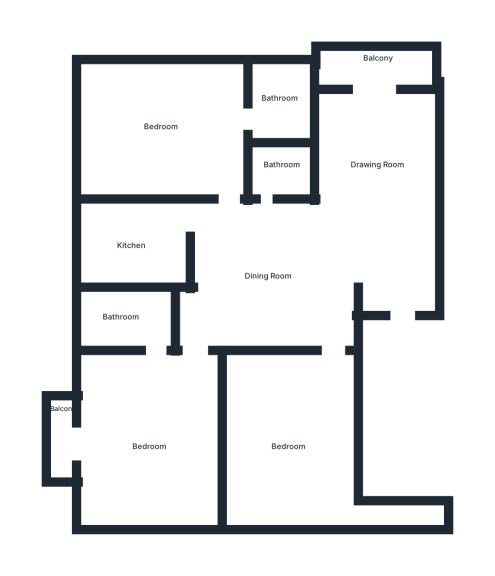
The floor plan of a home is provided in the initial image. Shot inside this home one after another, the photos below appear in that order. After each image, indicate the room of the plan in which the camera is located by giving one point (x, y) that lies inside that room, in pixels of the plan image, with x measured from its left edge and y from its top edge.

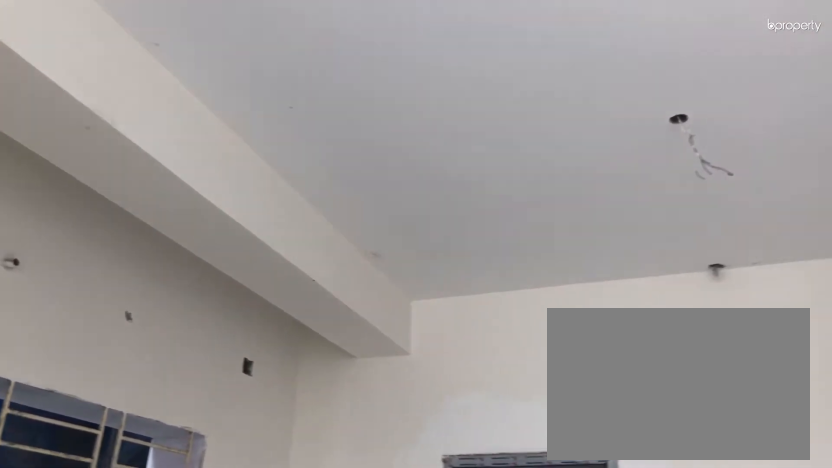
(158, 130)
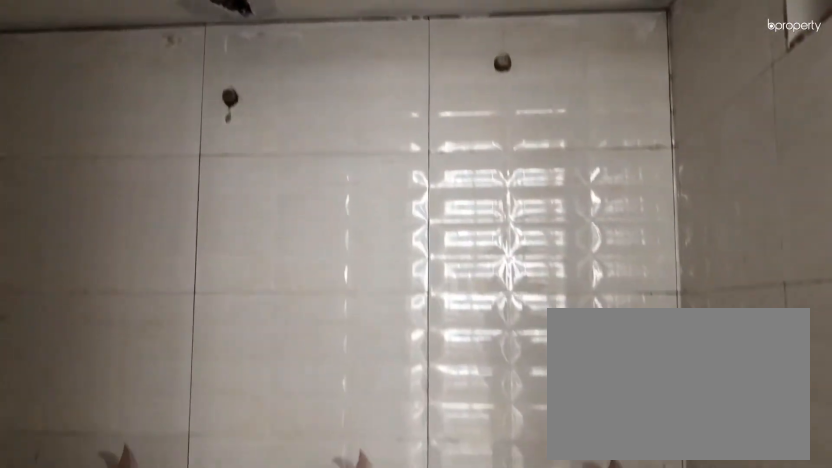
(278, 104)
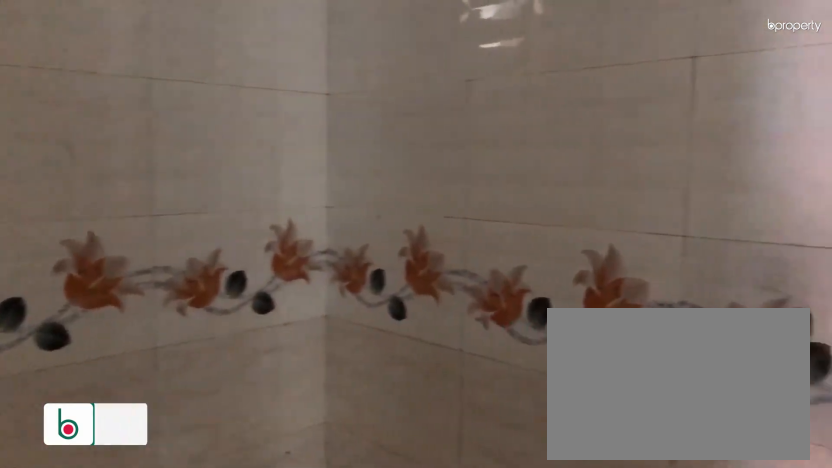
(280, 171)
